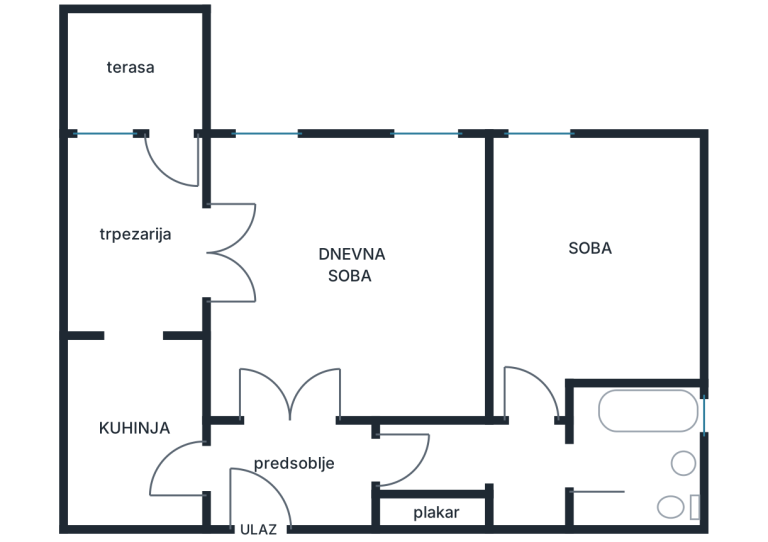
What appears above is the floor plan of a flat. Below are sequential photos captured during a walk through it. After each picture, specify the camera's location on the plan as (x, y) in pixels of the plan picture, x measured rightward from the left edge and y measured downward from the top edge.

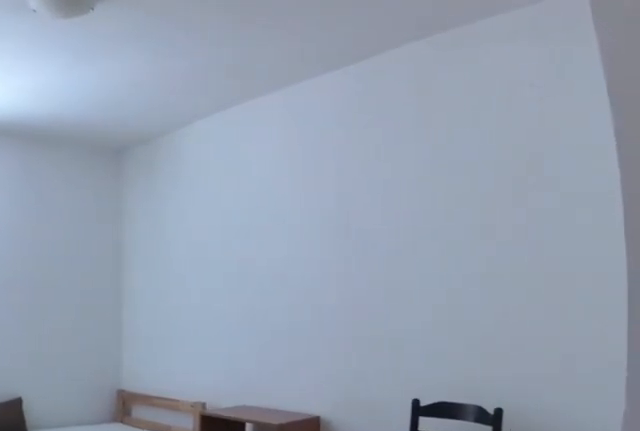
(531, 413)
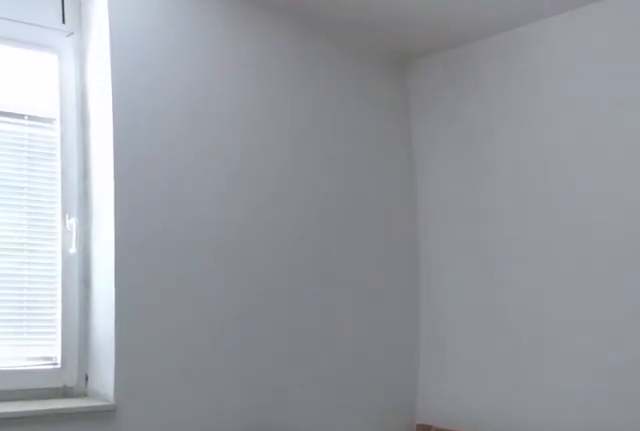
(534, 264)
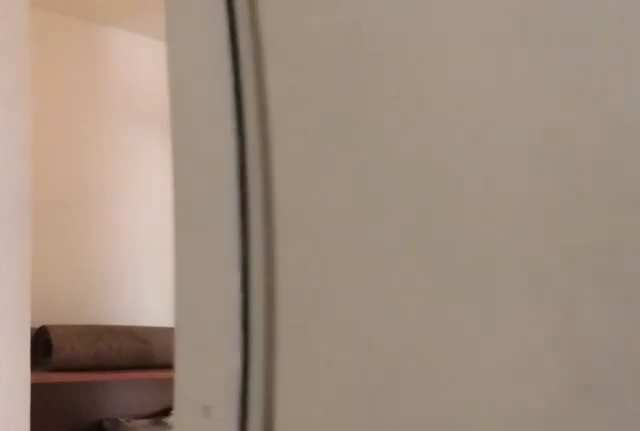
(531, 361)
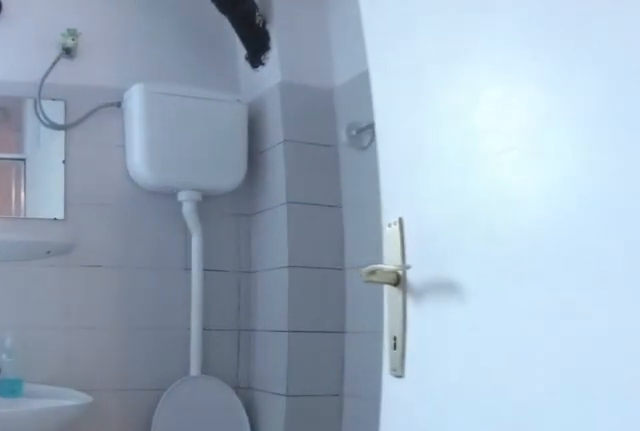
(557, 466)
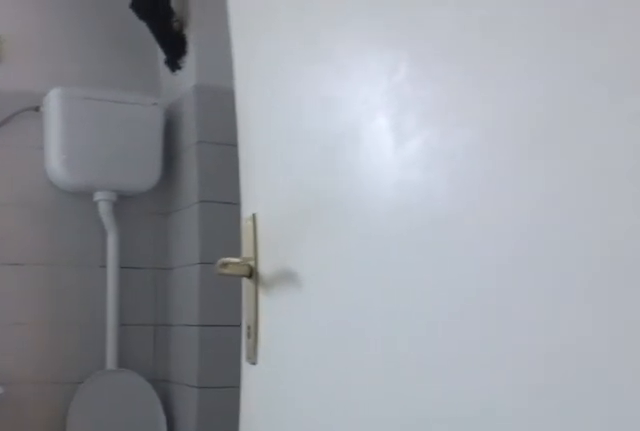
(553, 448)
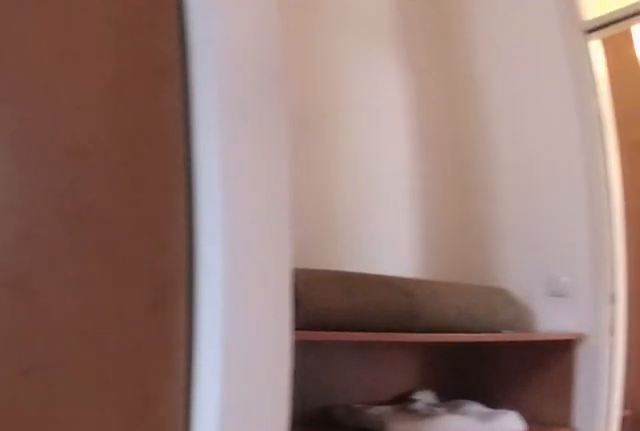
(543, 414)
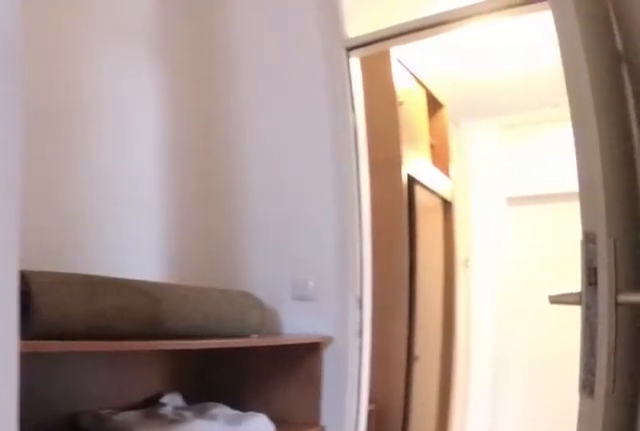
(556, 433)
